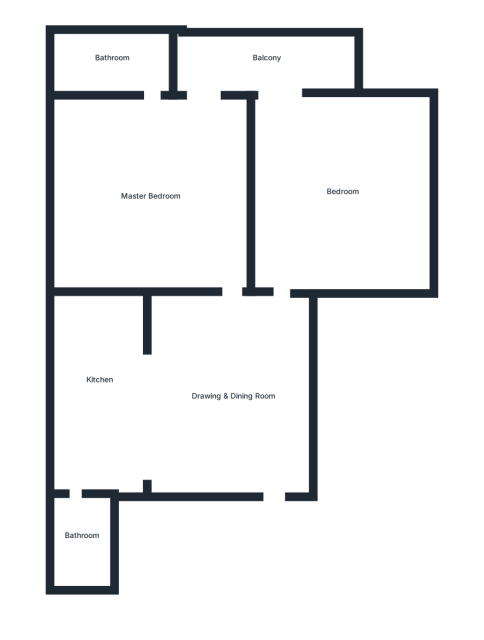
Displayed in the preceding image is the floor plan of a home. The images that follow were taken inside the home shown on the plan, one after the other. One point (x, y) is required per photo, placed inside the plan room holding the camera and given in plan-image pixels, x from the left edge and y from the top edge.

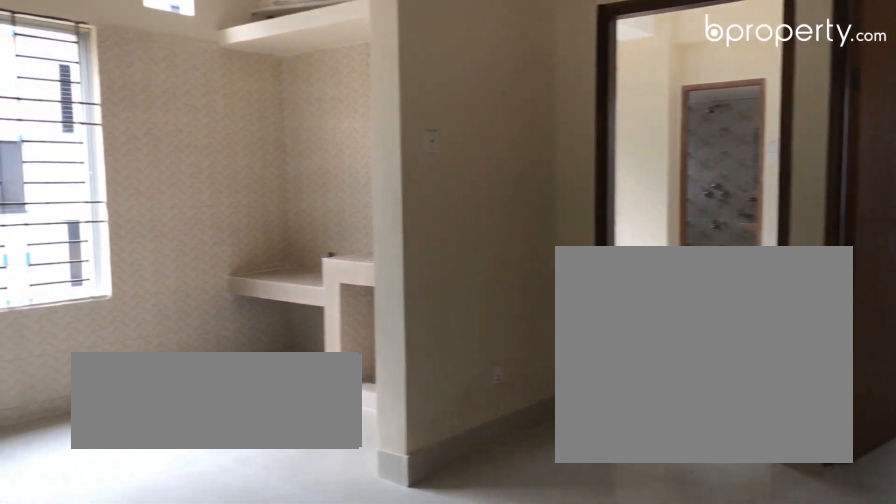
(220, 384)
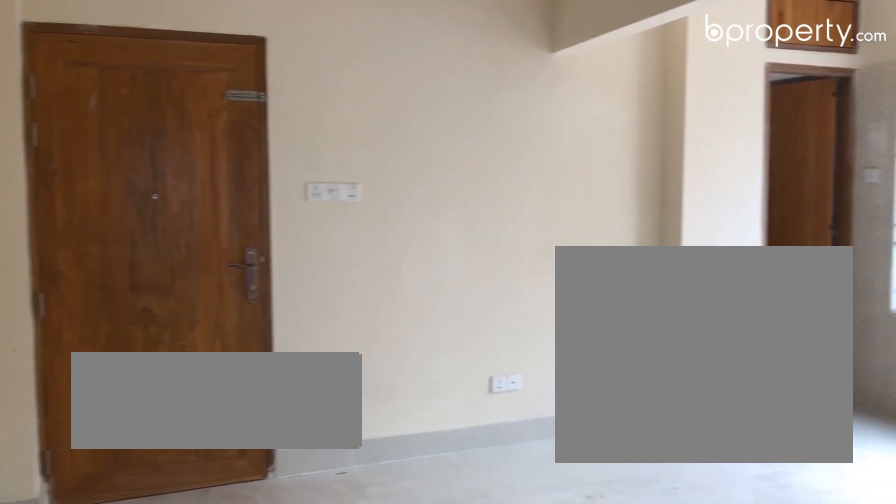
(221, 384)
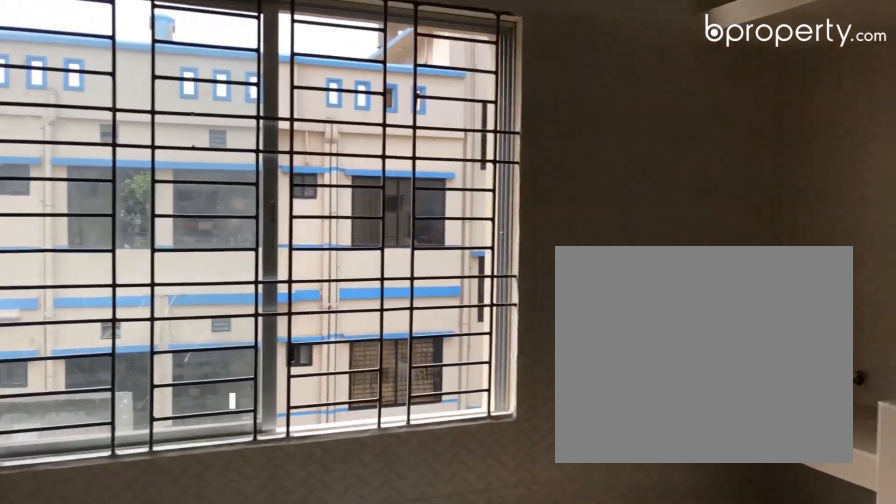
(96, 377)
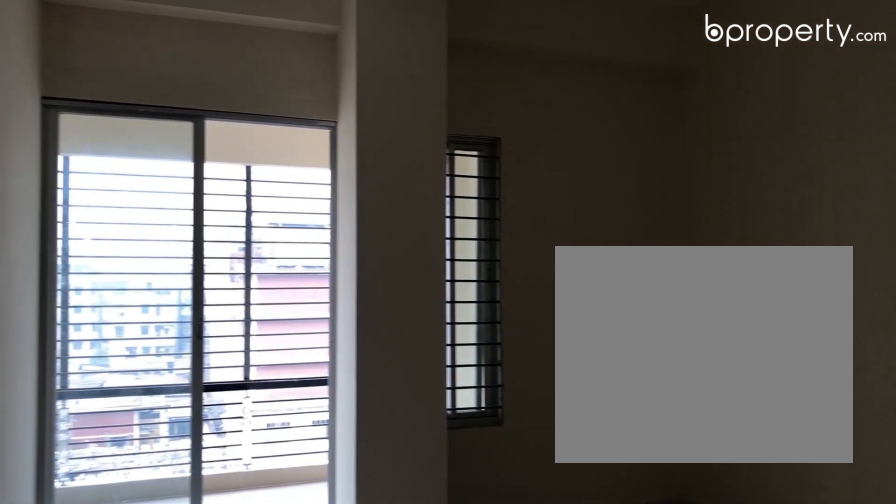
(341, 190)
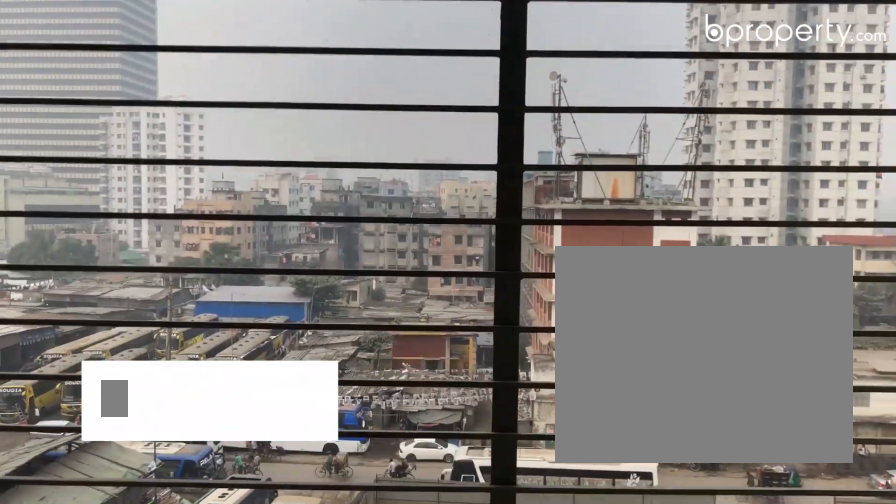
(267, 66)
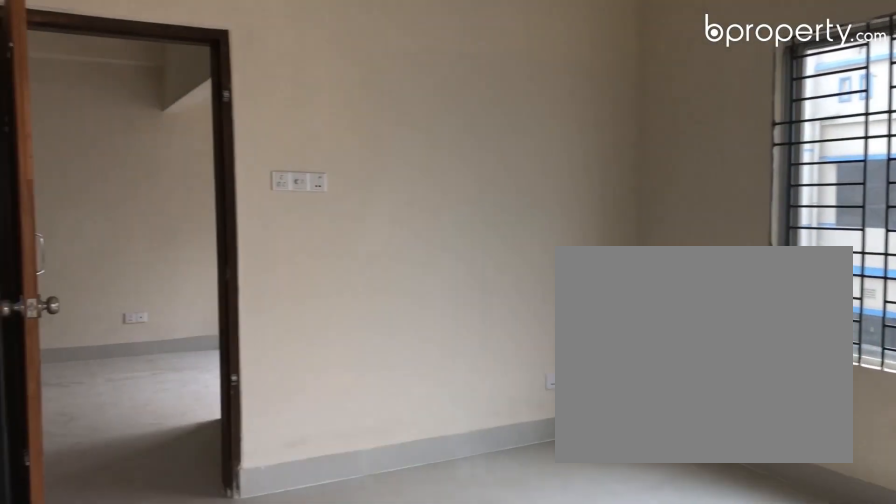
(151, 194)
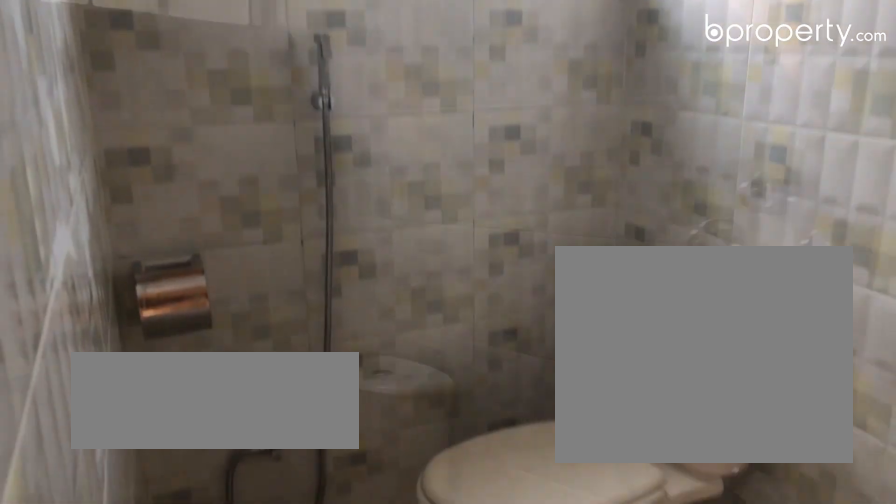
(109, 59)
